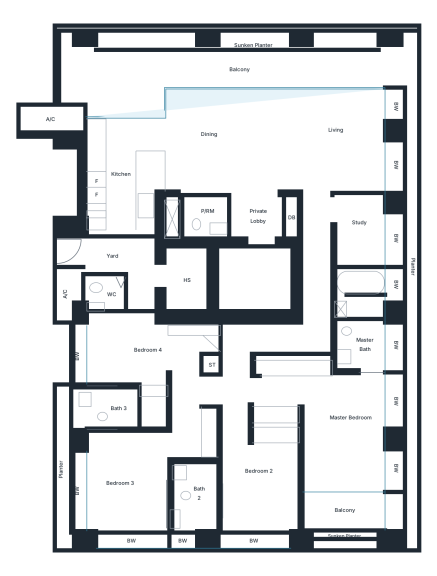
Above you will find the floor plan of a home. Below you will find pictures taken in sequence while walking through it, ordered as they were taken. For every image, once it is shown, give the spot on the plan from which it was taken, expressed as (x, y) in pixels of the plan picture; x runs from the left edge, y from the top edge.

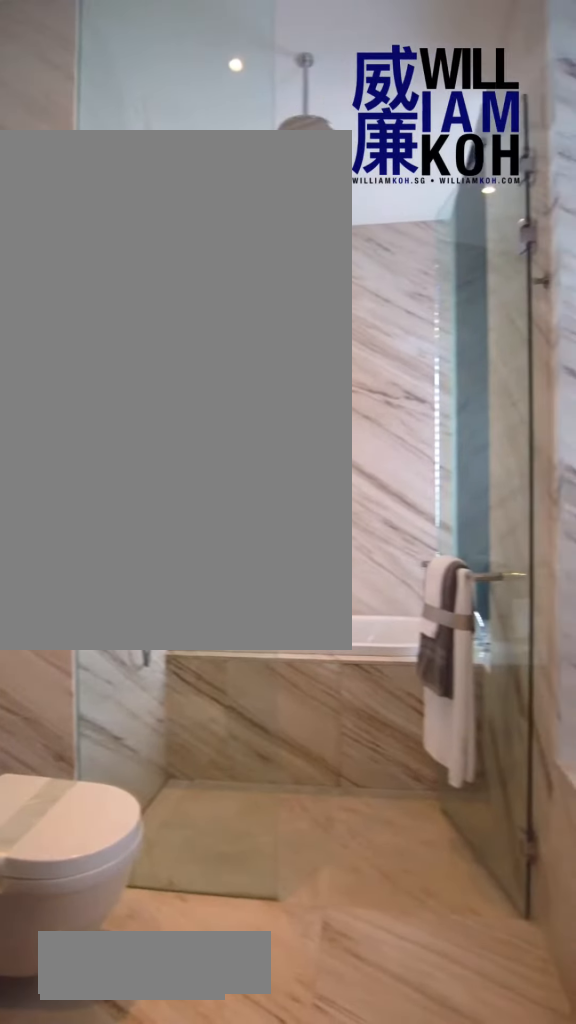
(368, 346)
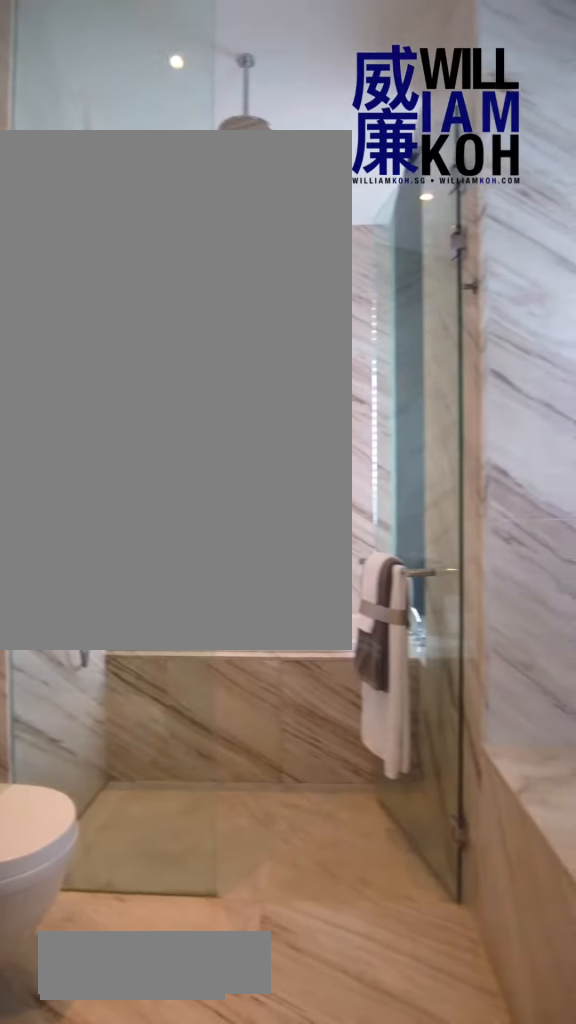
(368, 346)
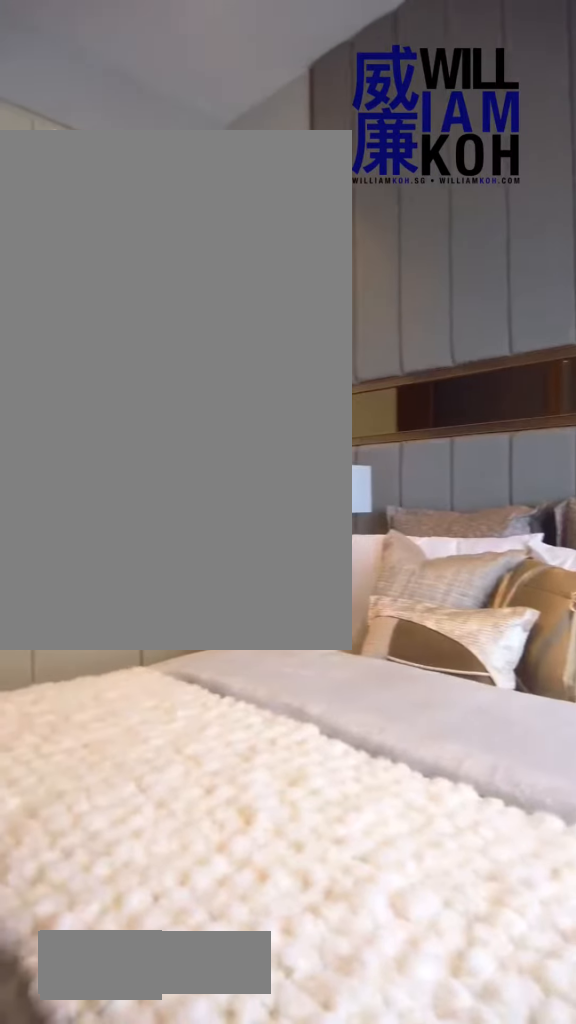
(232, 517)
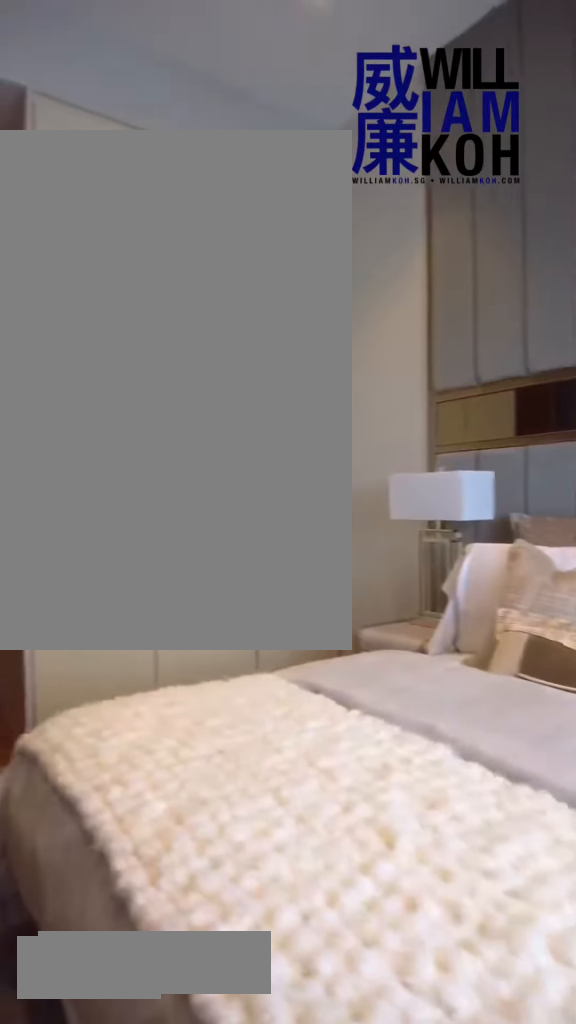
(232, 517)
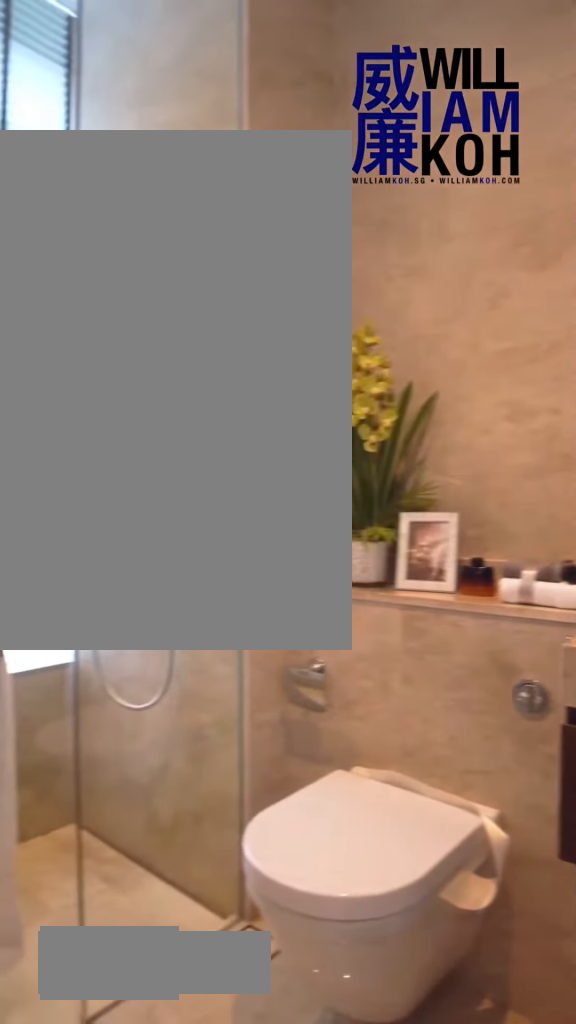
(198, 482)
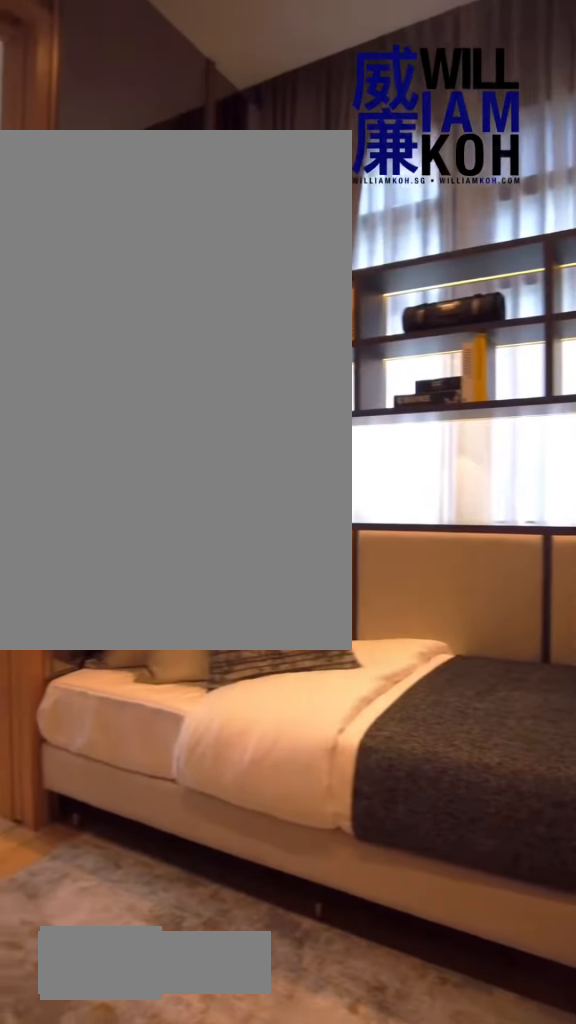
(156, 356)
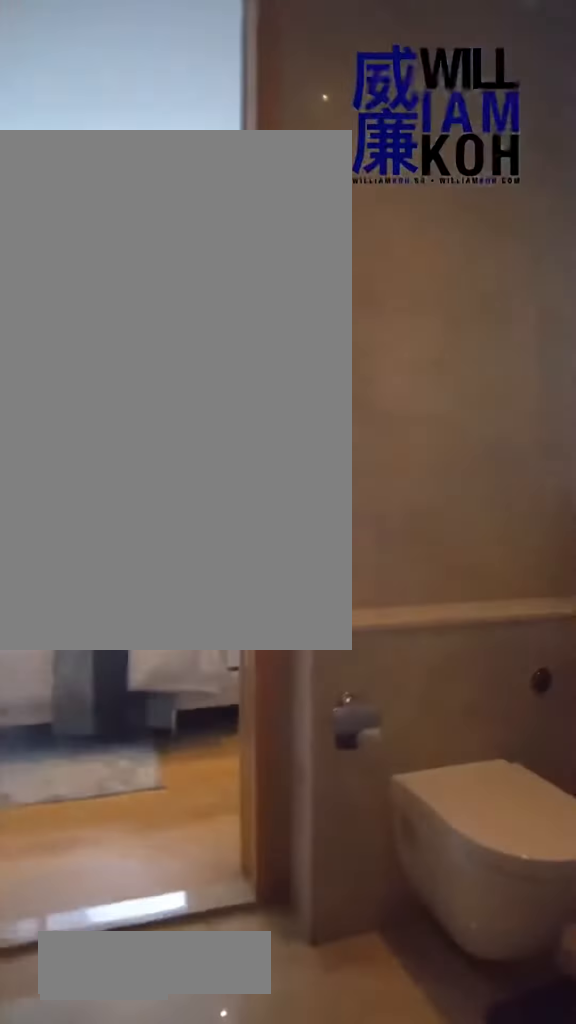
(127, 384)
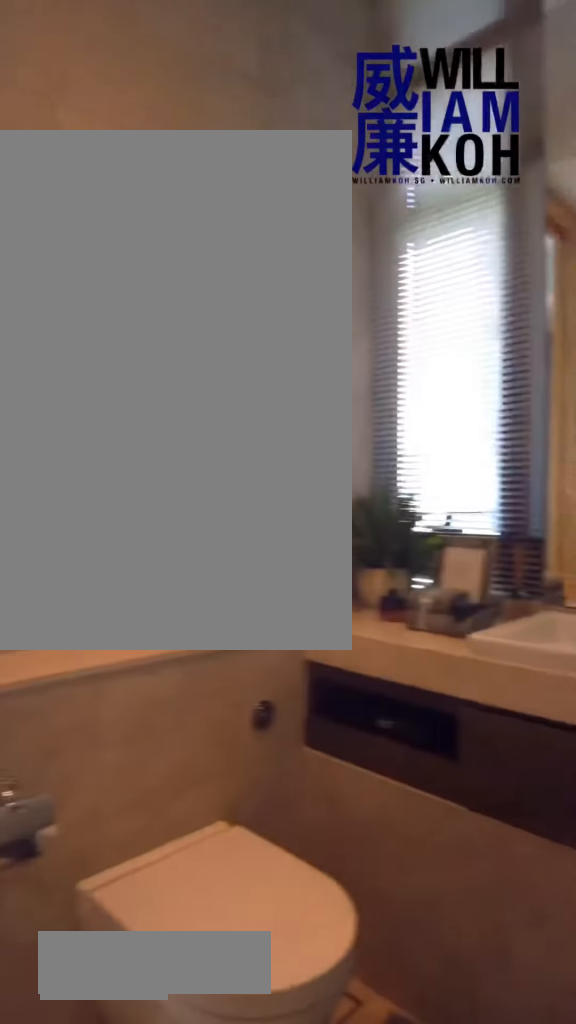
(125, 408)
